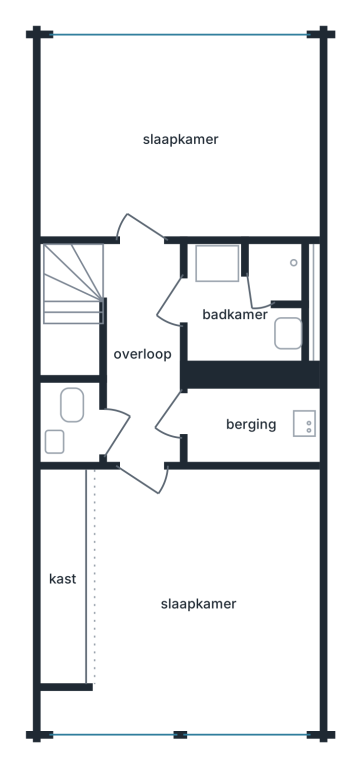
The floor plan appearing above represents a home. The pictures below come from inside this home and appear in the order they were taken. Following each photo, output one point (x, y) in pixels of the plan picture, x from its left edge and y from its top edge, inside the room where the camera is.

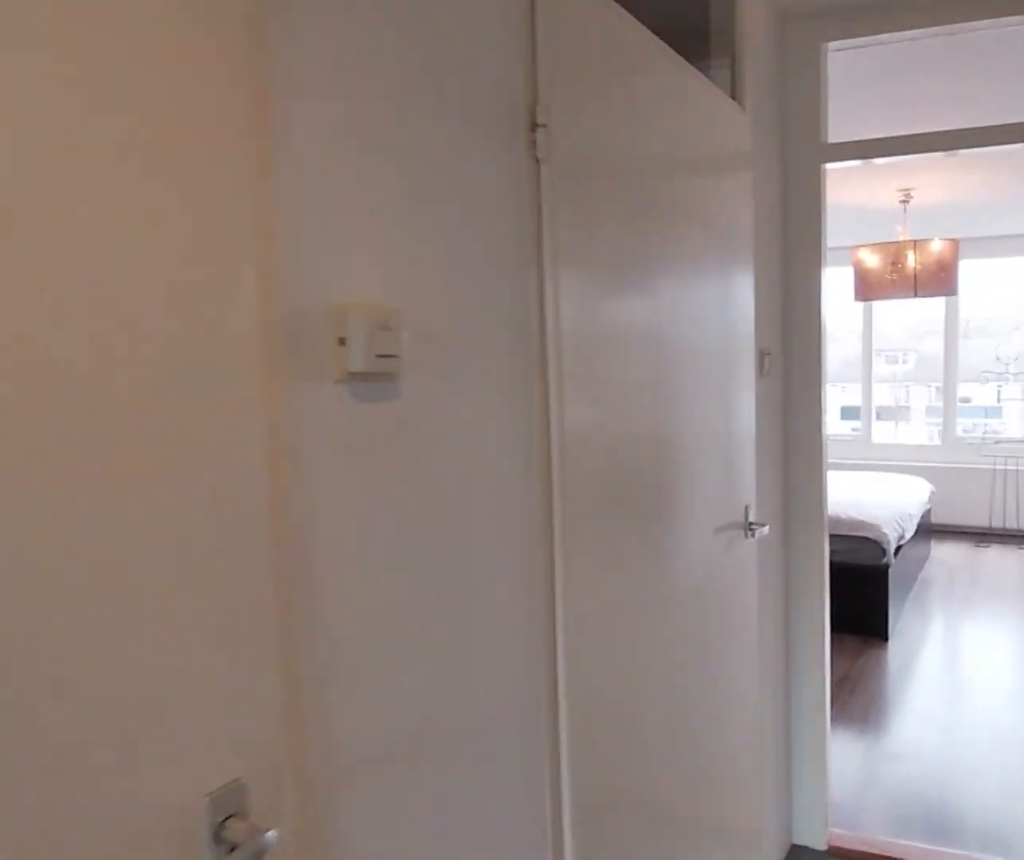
(134, 312)
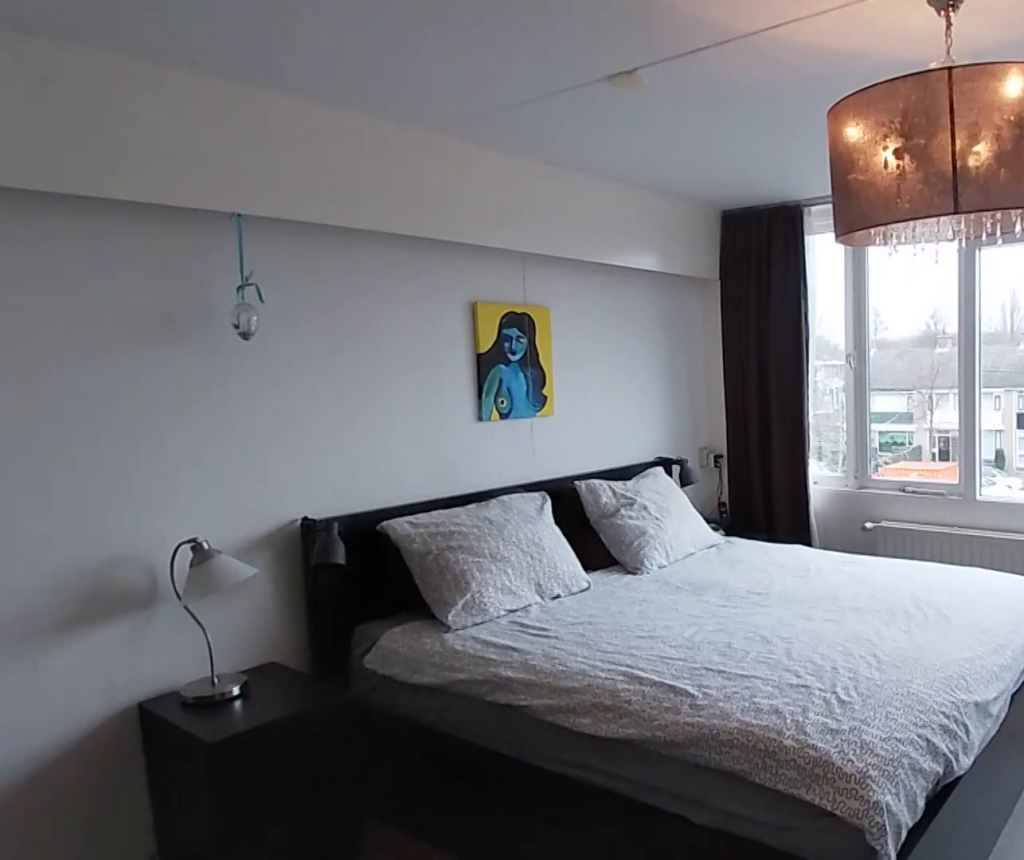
(64, 713)
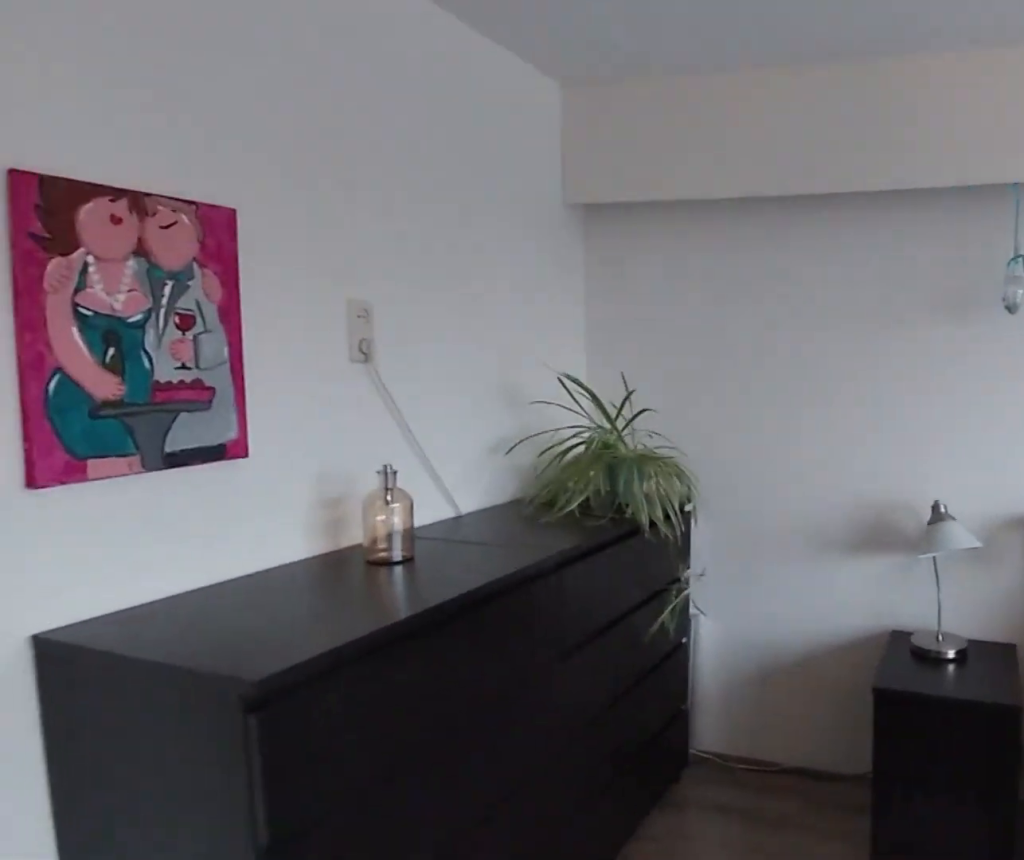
(64, 713)
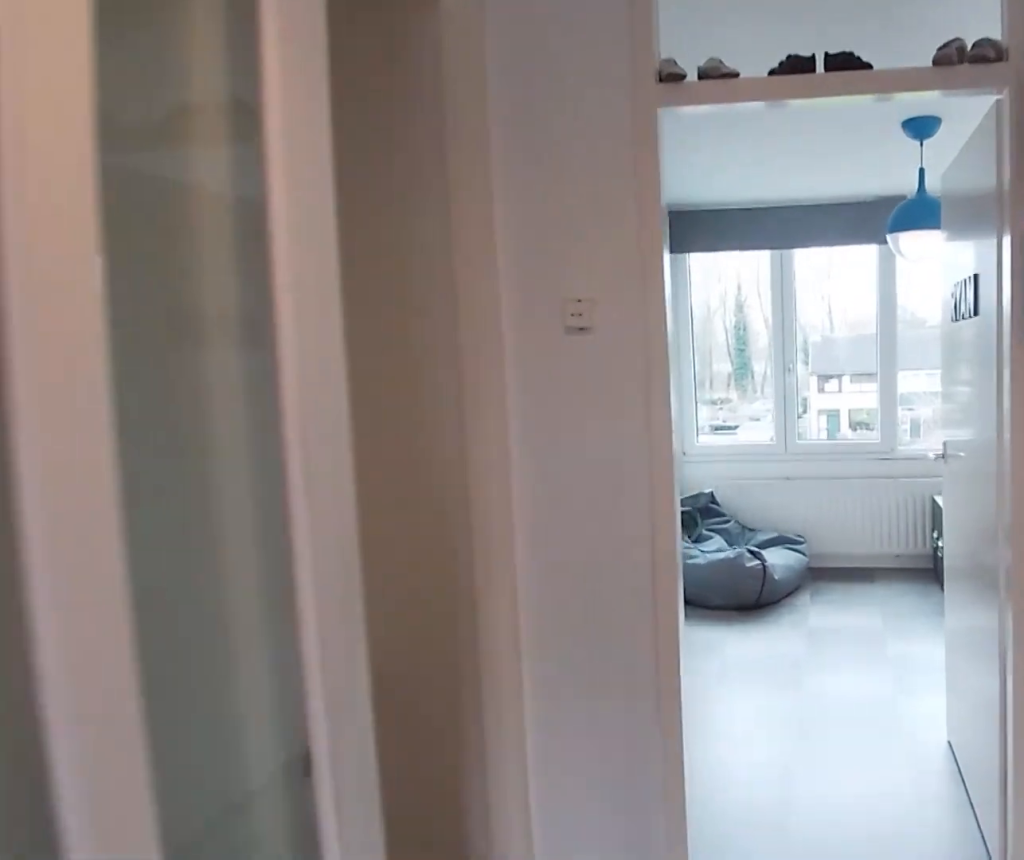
(133, 314)
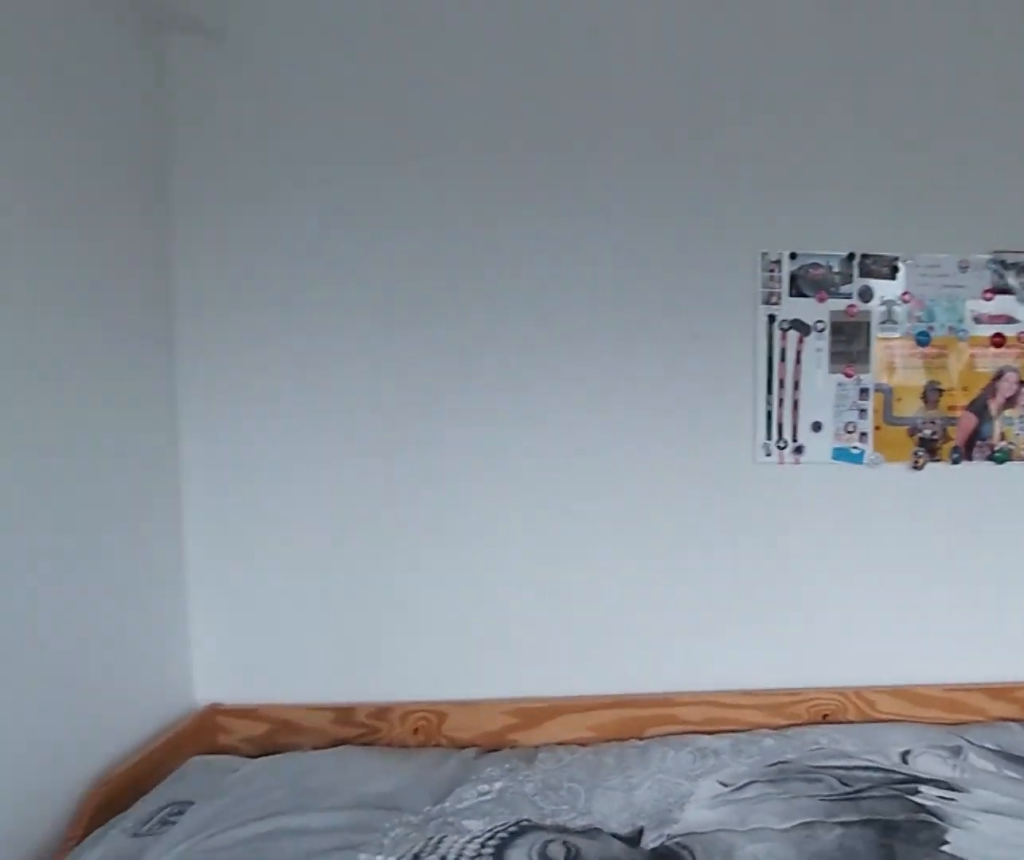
(180, 137)
